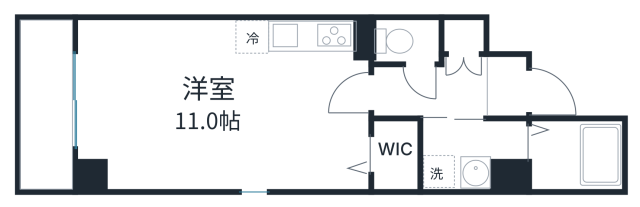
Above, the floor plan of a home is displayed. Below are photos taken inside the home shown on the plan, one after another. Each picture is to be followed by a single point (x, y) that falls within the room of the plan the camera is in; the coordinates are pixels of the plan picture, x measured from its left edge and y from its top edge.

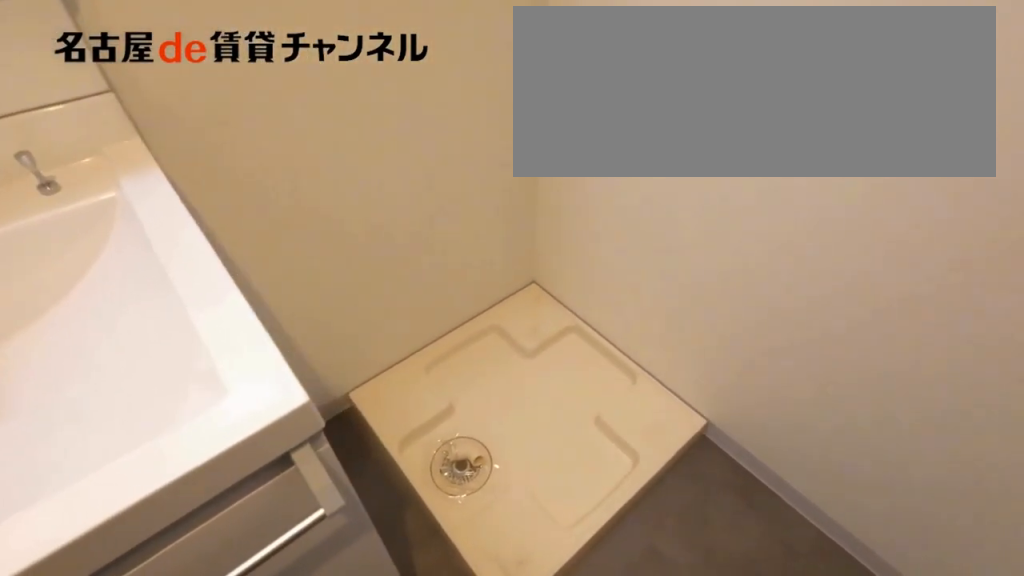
(473, 152)
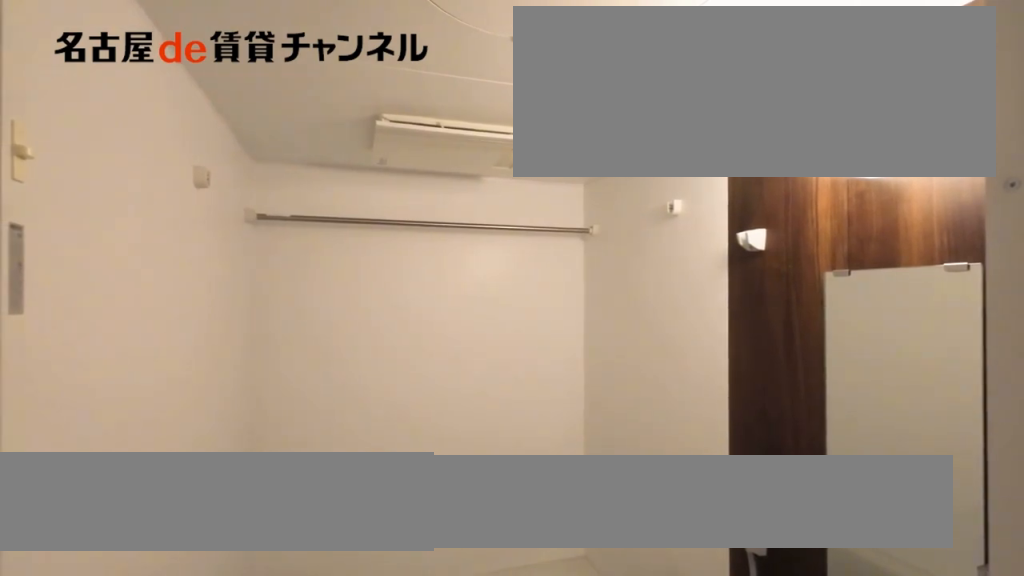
(574, 154)
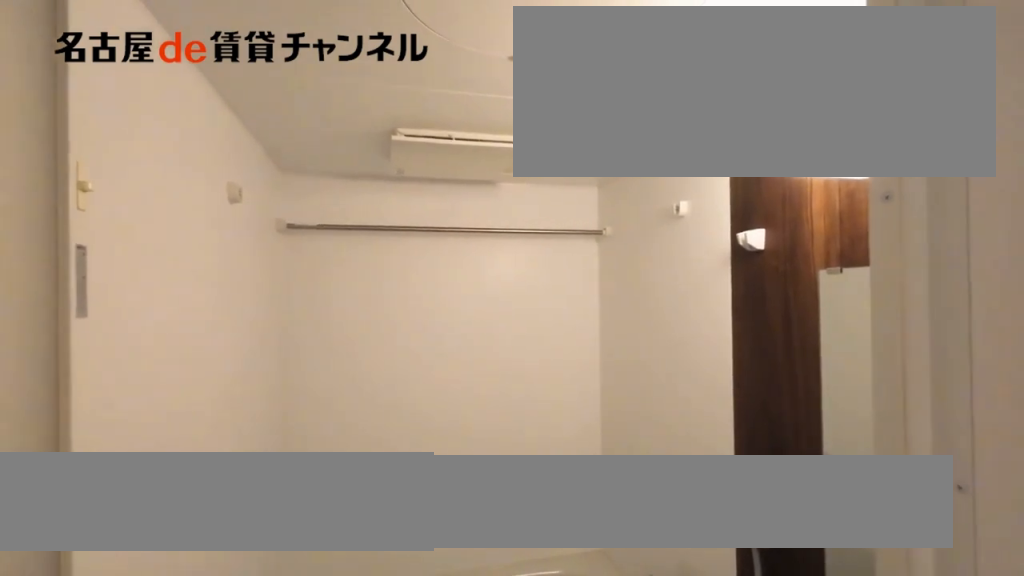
(574, 154)
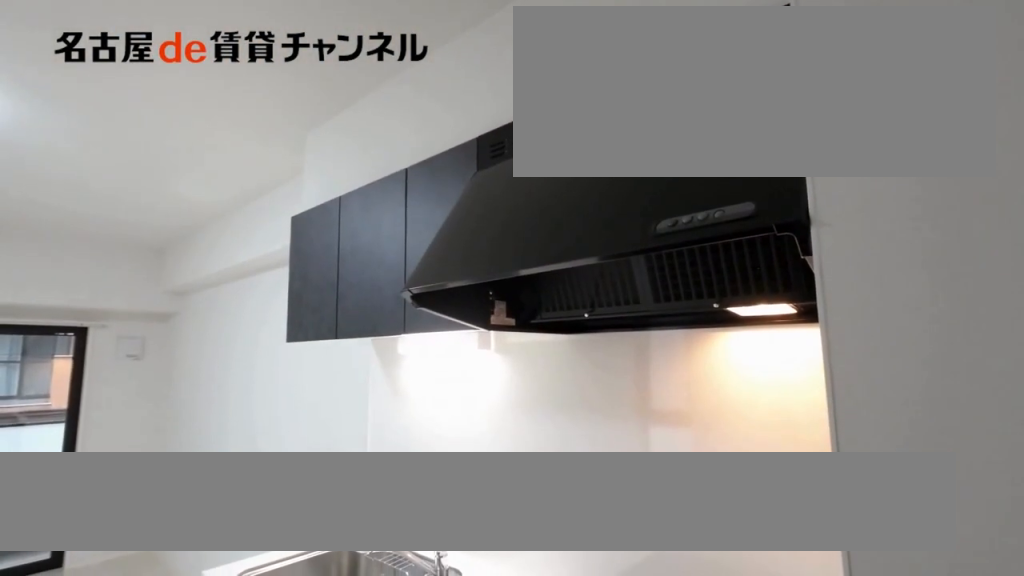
(304, 44)
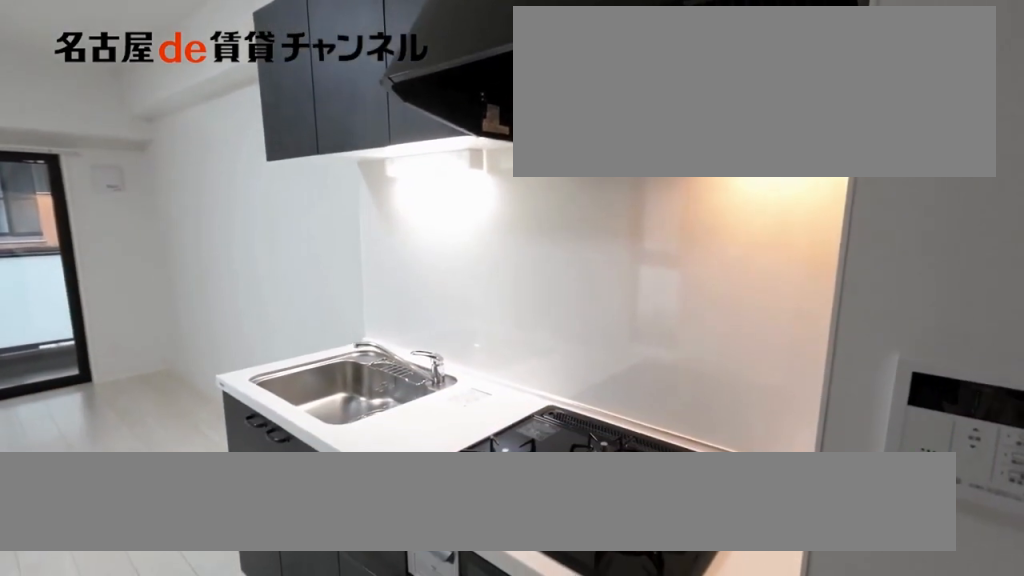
(304, 44)
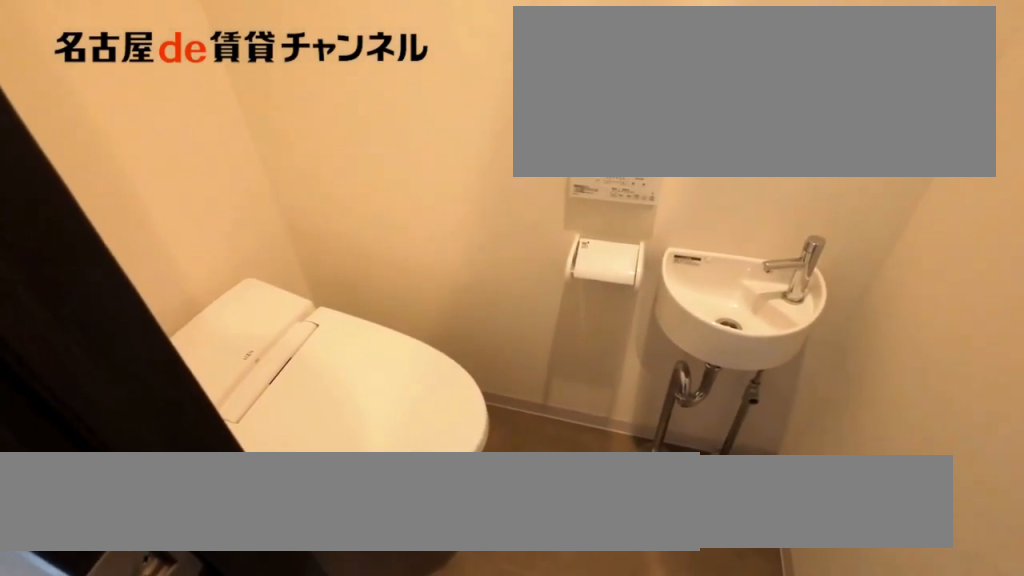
(409, 43)
